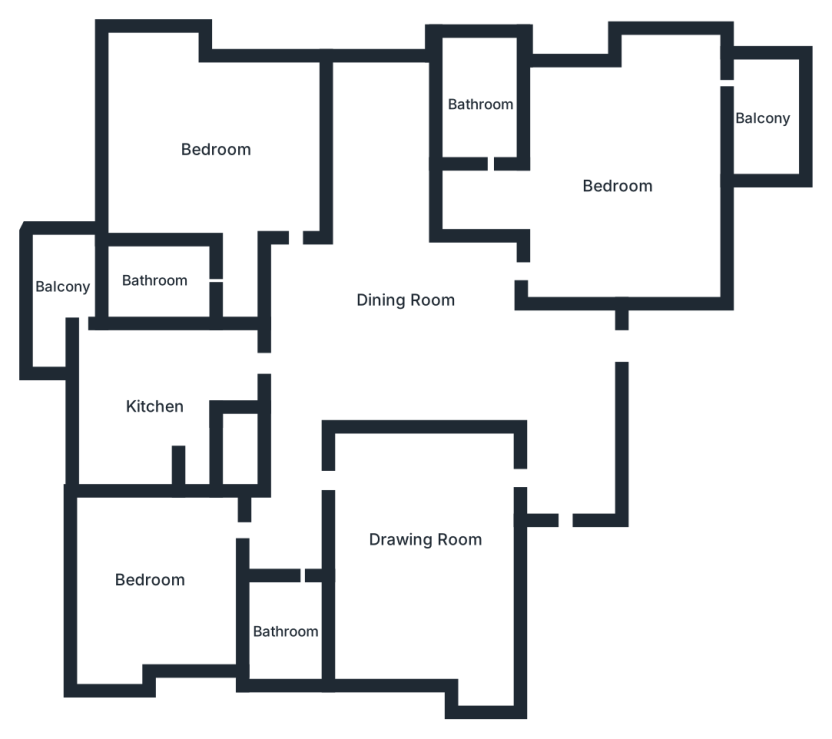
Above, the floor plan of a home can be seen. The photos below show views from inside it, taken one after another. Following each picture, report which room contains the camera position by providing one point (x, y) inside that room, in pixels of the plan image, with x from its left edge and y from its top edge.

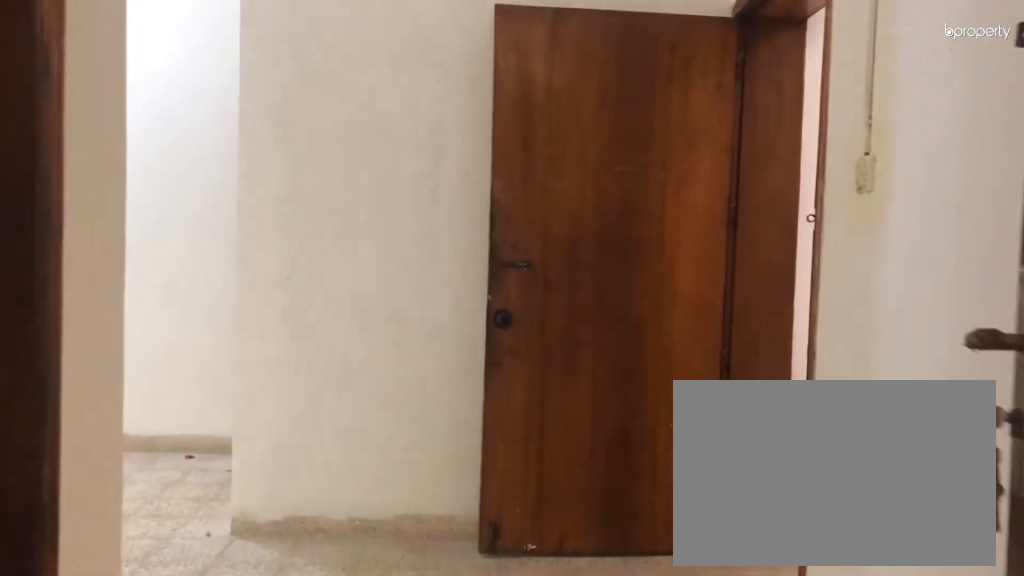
(565, 452)
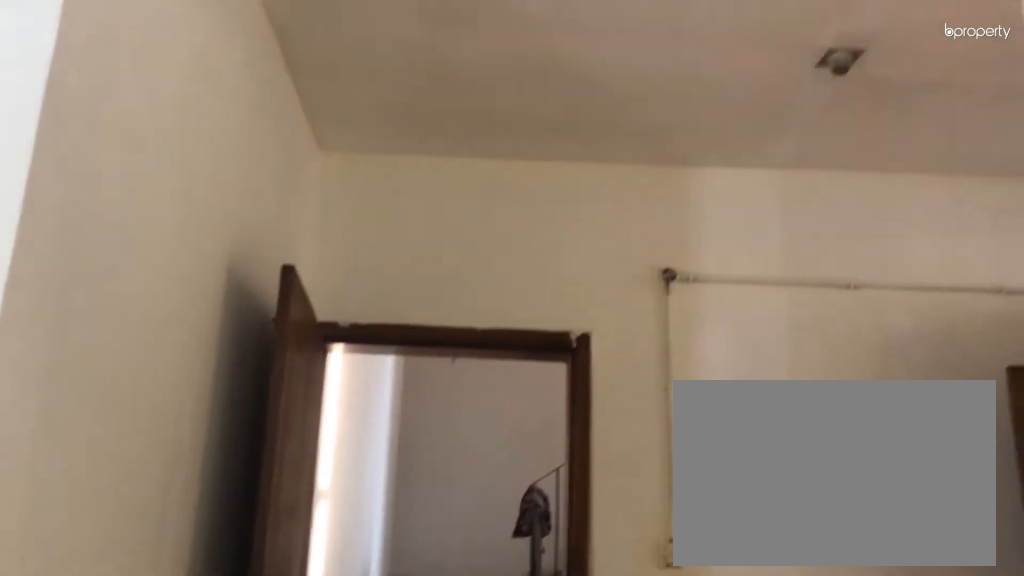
(398, 297)
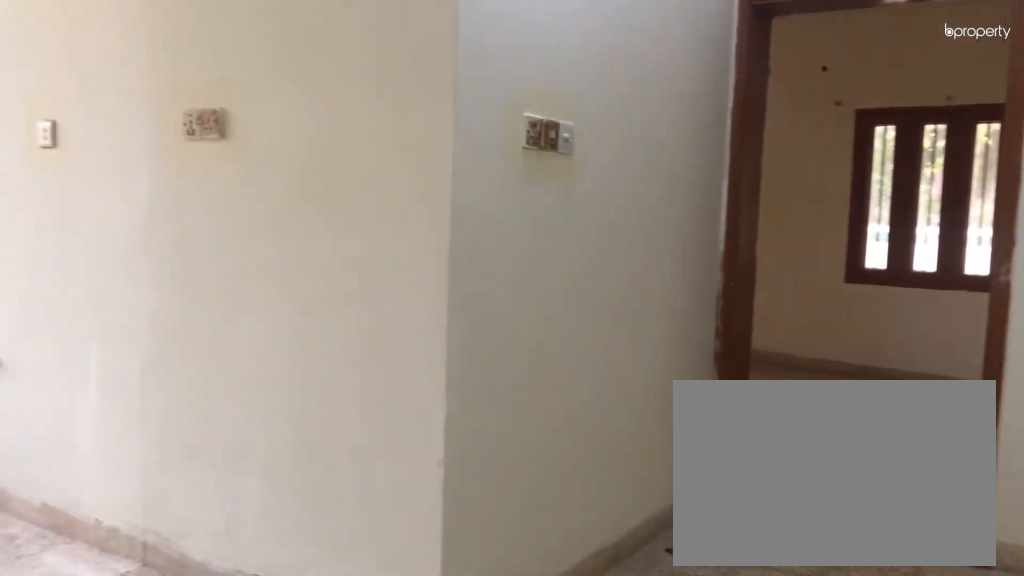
(398, 297)
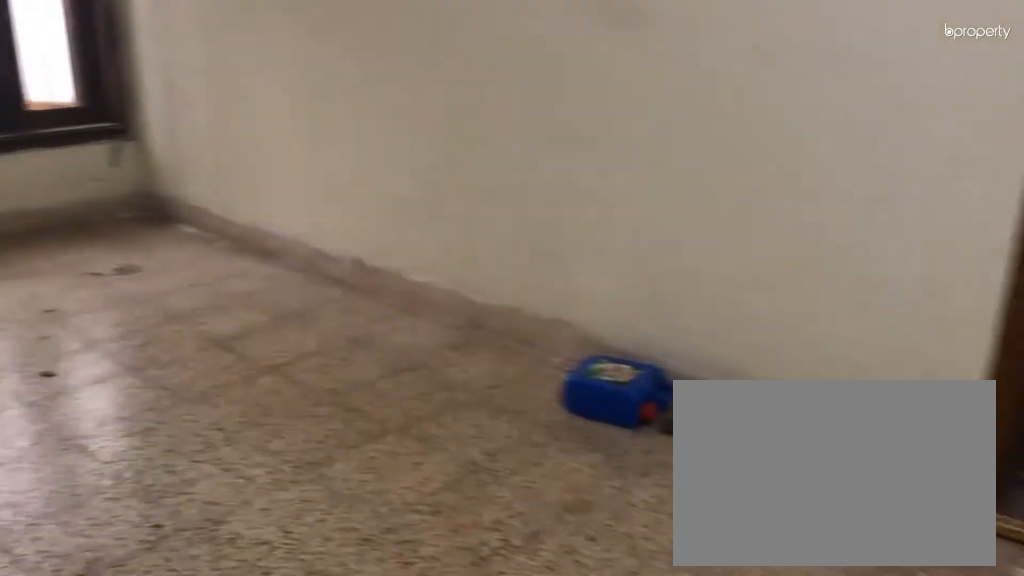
(426, 540)
